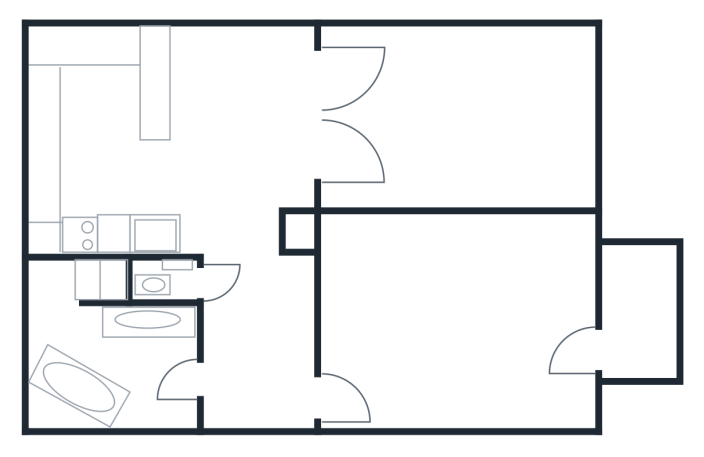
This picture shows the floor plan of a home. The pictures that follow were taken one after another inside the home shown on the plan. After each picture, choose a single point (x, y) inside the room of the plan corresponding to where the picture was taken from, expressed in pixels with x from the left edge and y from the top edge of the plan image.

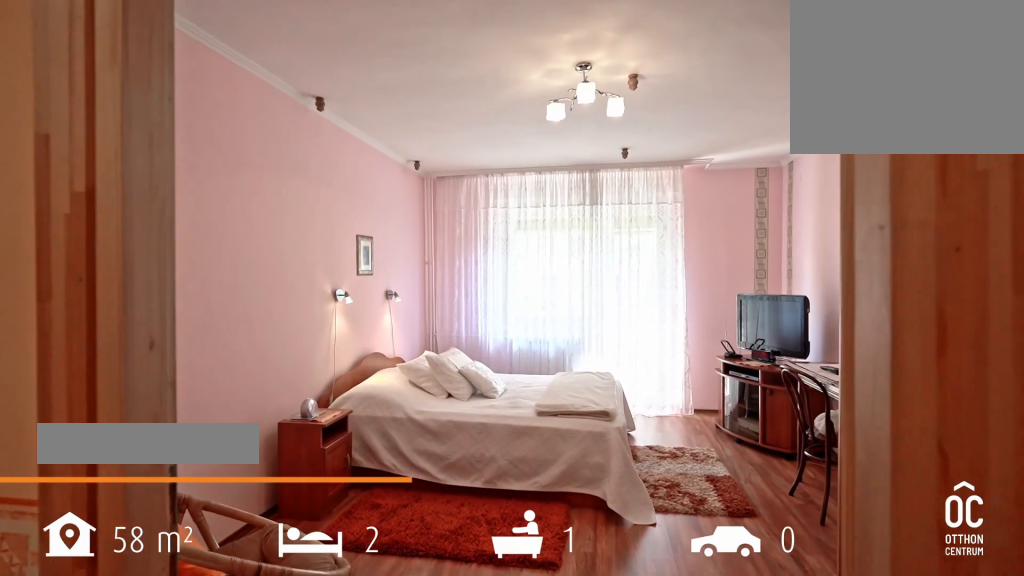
(475, 342)
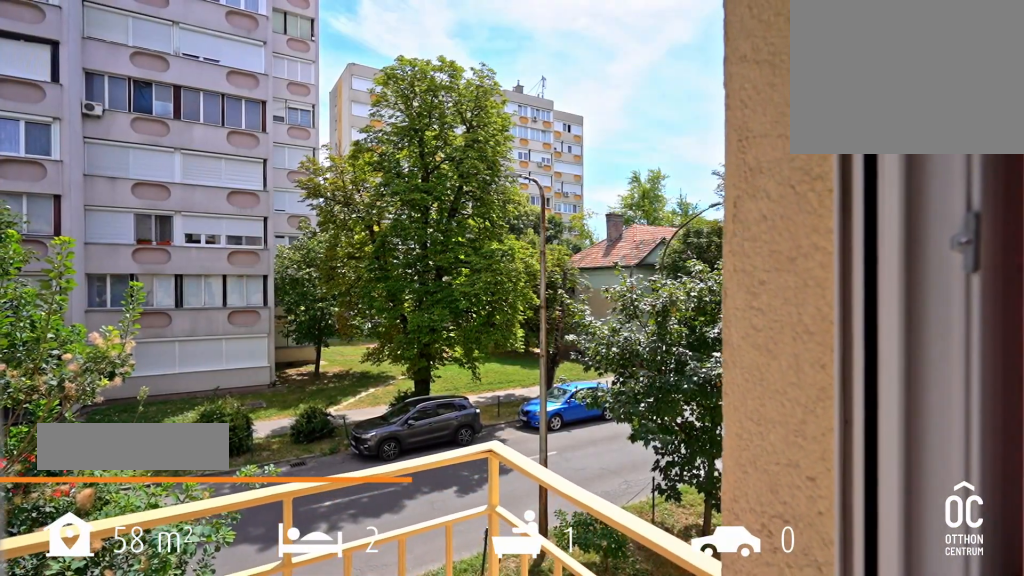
(640, 320)
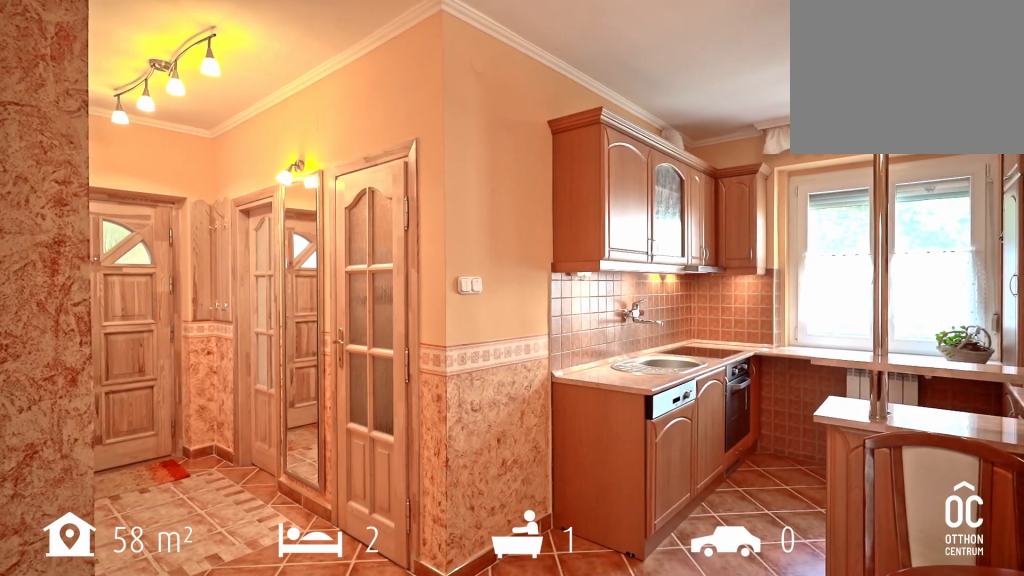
(233, 166)
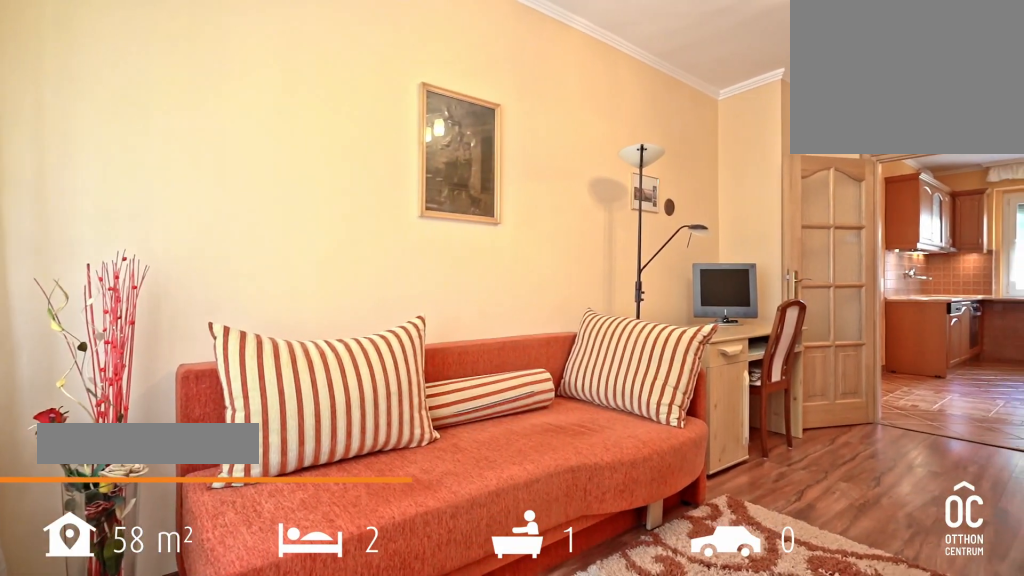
(475, 108)
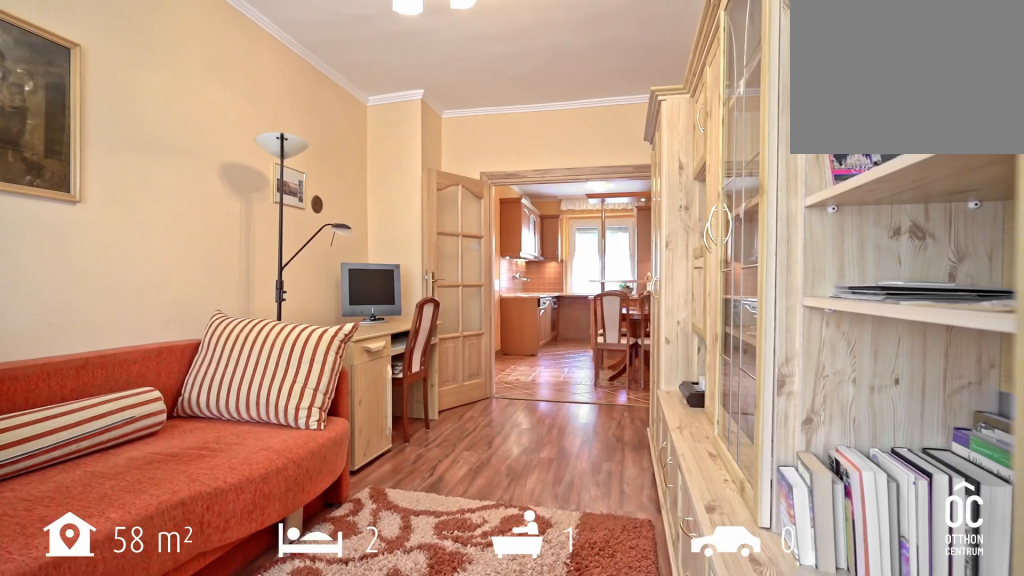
(475, 108)
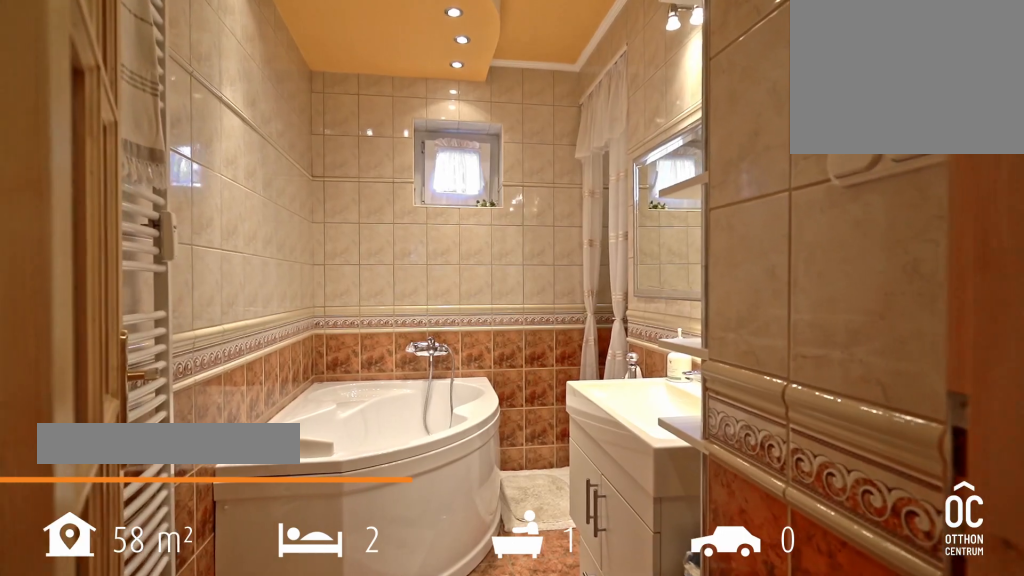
(122, 351)
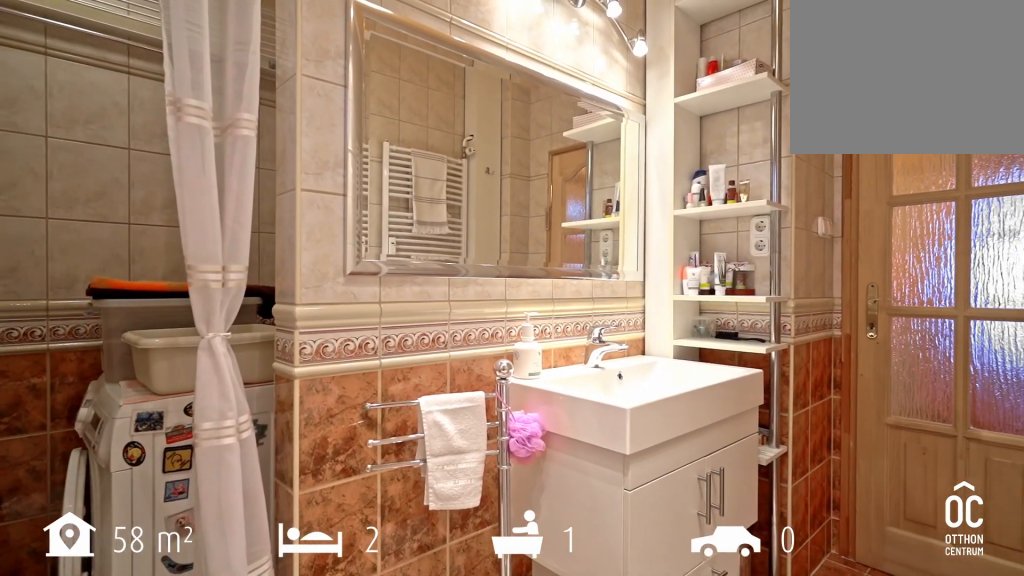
(122, 351)
